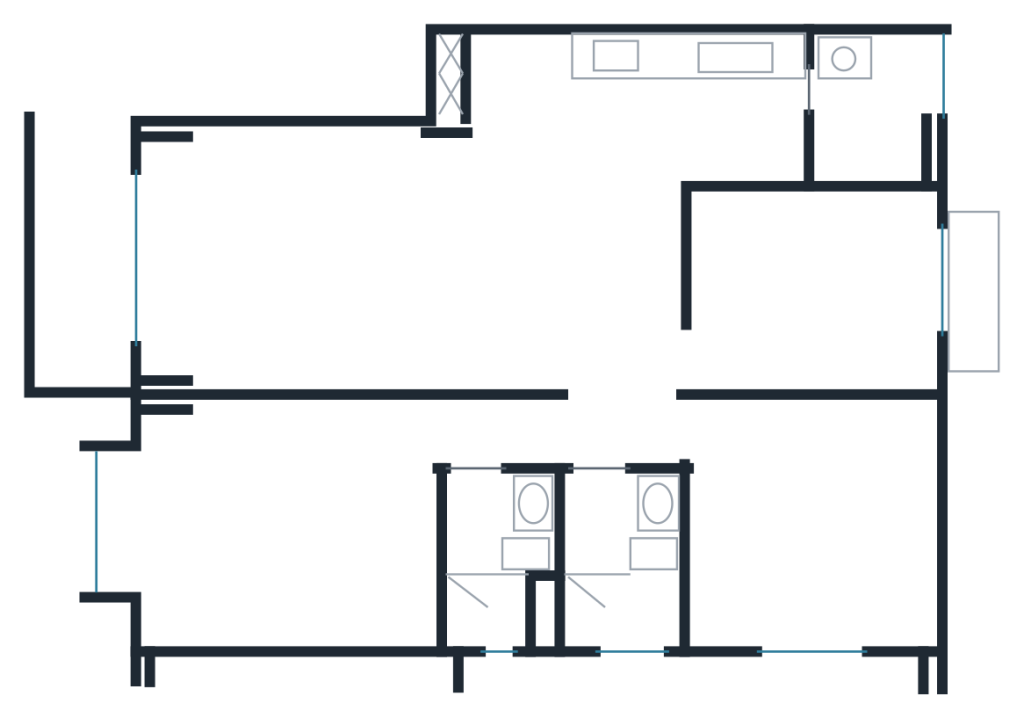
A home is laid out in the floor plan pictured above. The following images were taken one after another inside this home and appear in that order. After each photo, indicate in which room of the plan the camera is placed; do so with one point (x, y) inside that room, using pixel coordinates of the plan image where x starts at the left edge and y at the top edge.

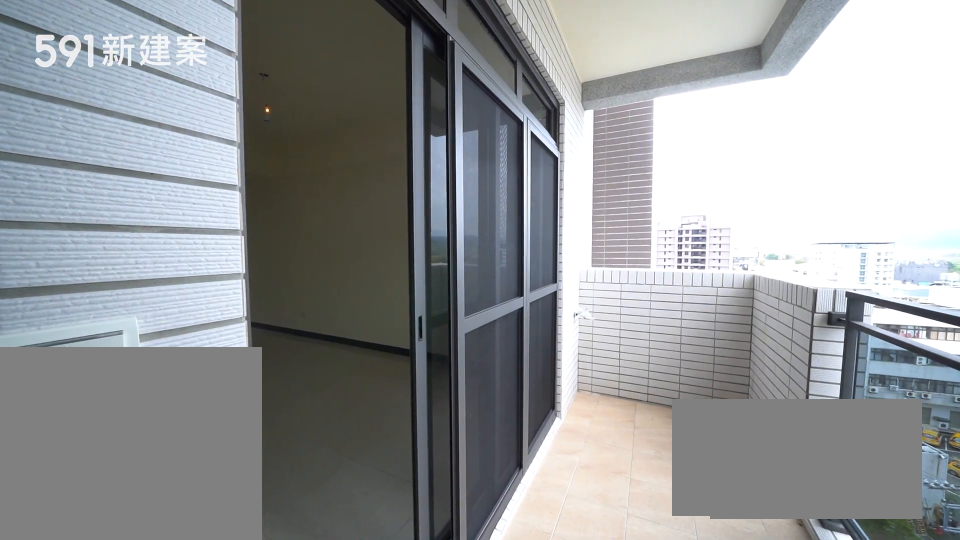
(81, 256)
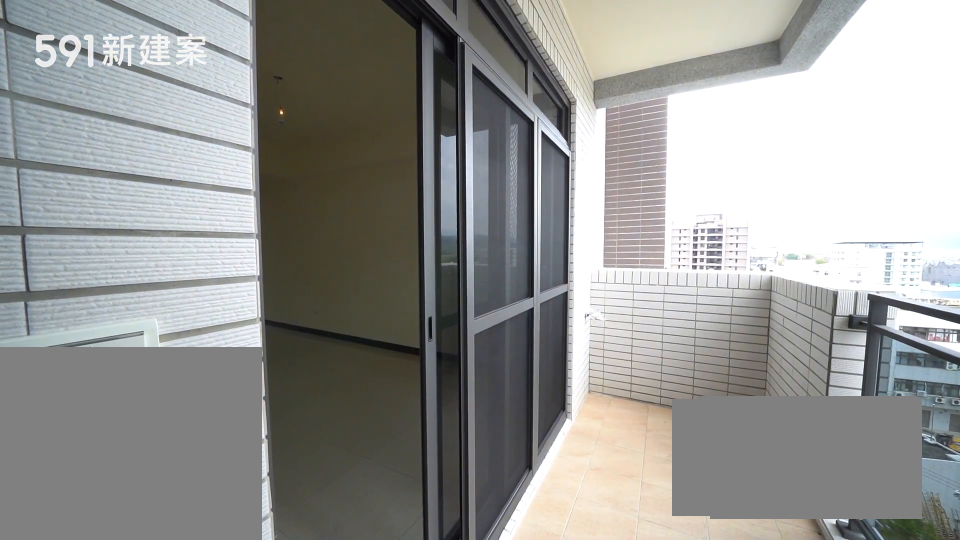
(81, 256)
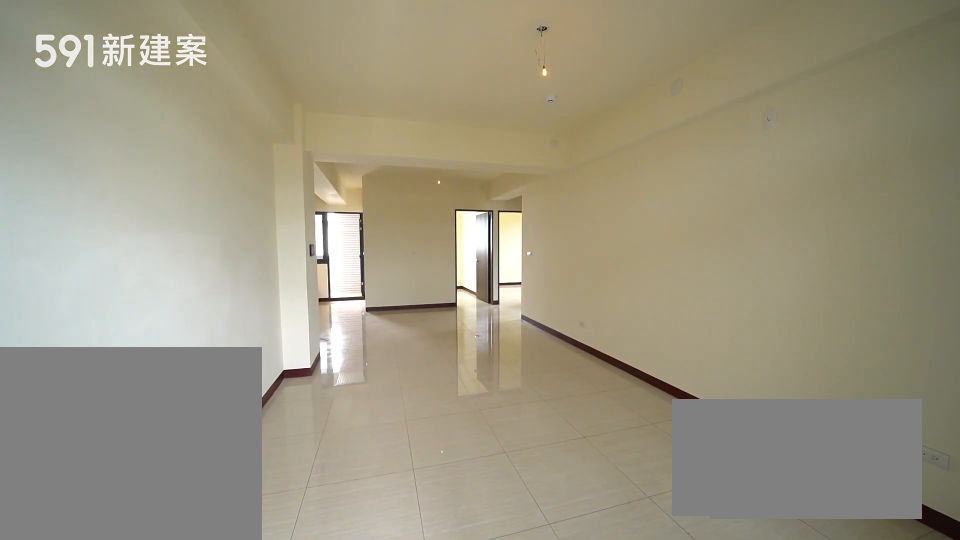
(415, 258)
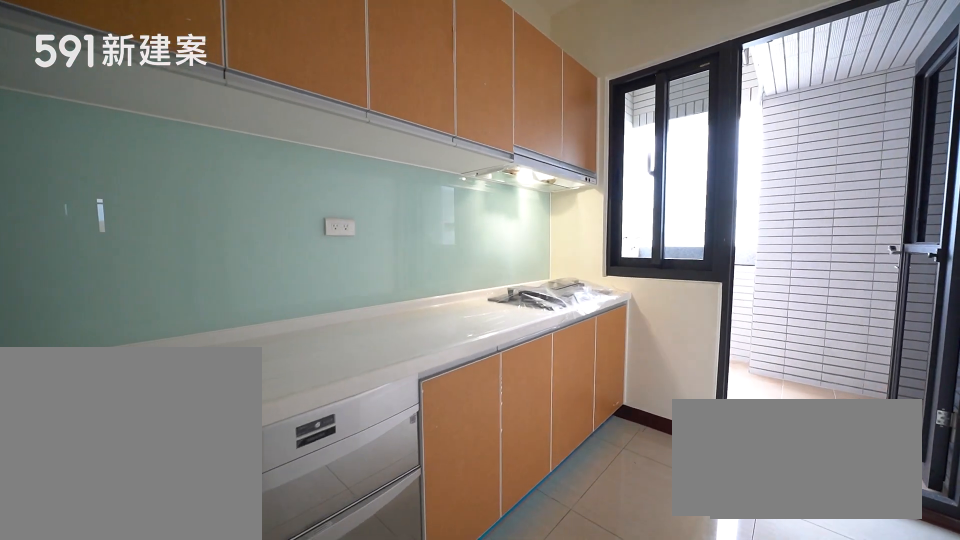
(640, 111)
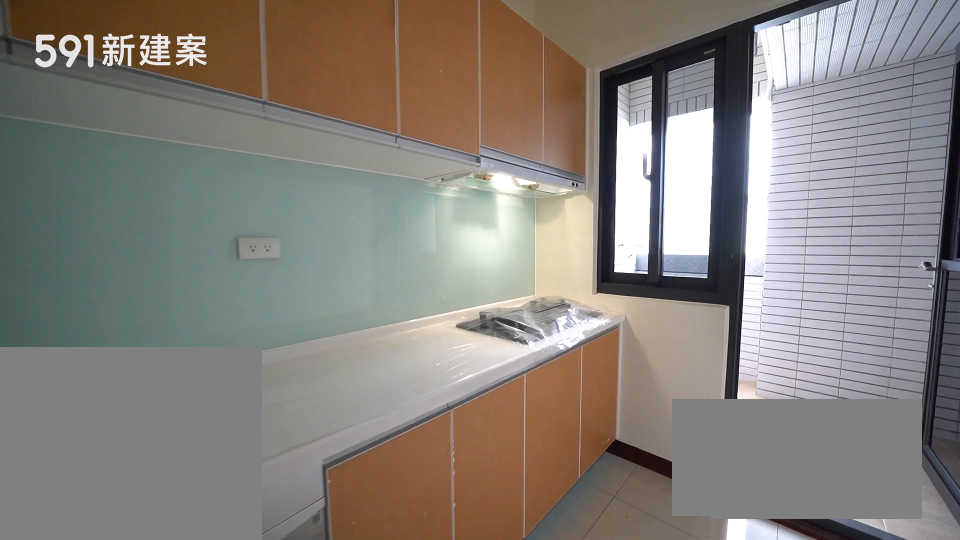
(640, 111)
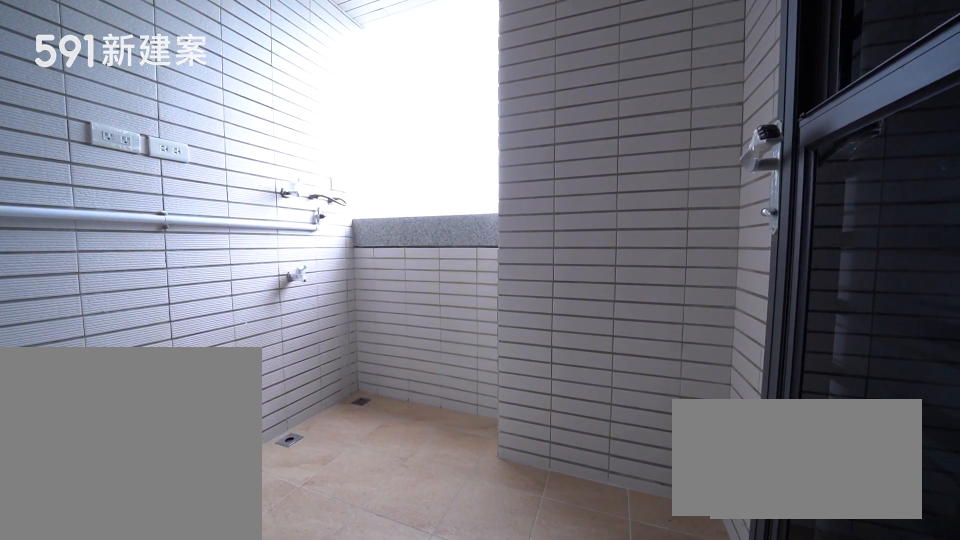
(873, 106)
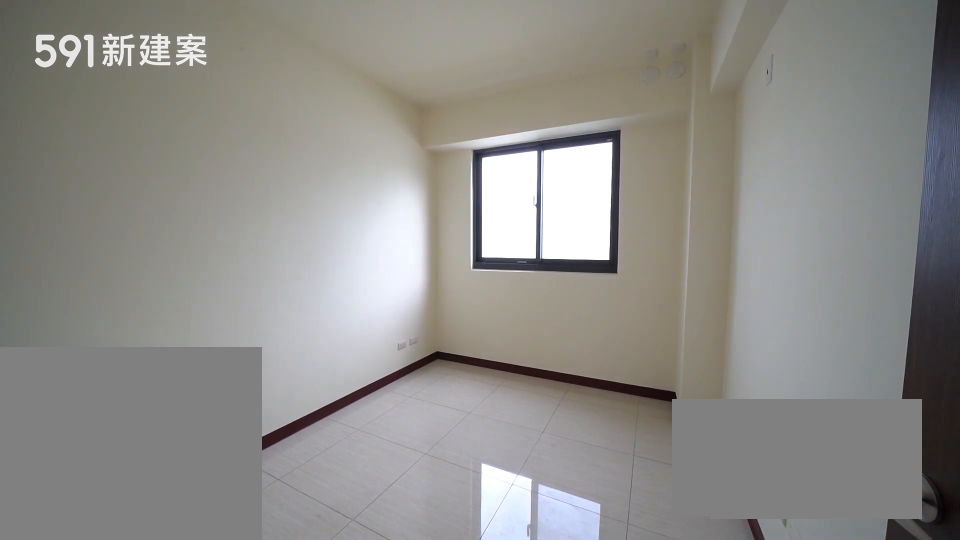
(818, 290)
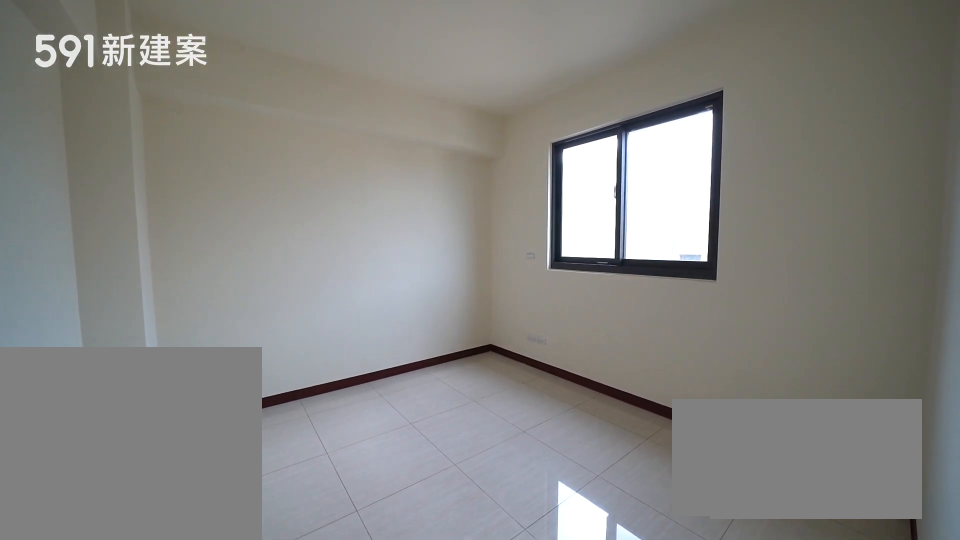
(816, 531)
